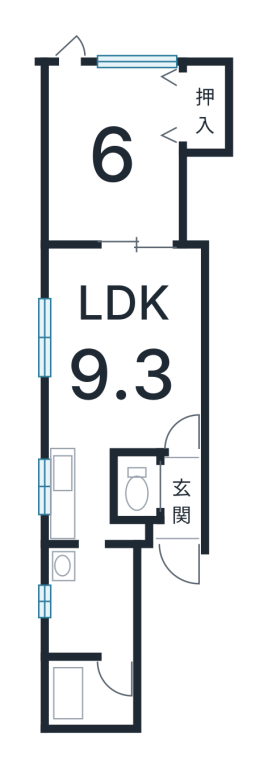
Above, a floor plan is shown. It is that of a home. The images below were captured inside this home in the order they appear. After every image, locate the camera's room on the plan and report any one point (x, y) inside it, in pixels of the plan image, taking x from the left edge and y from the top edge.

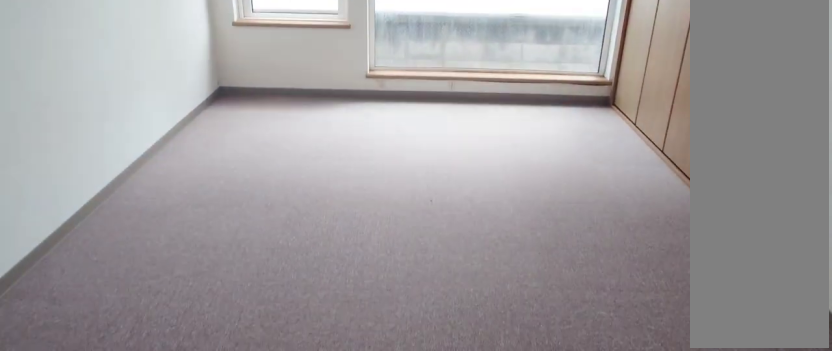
(105, 157)
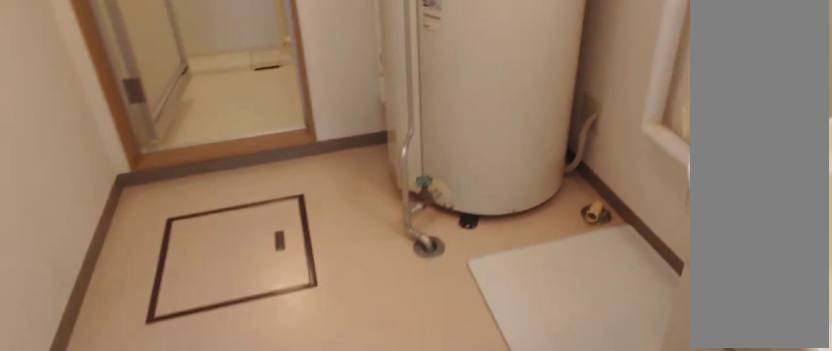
(87, 609)
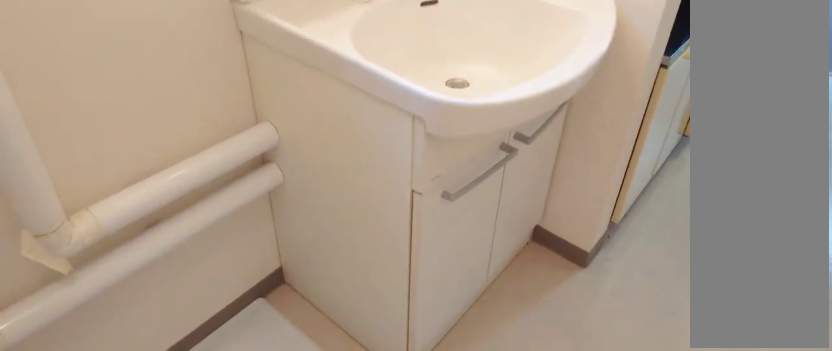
(87, 609)
